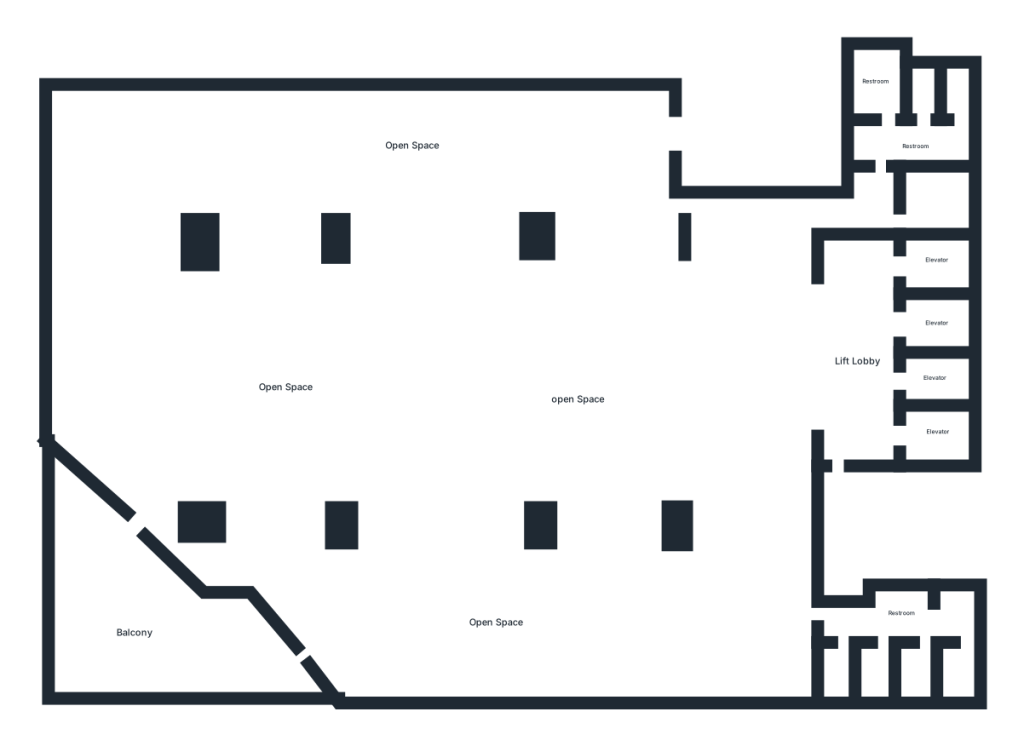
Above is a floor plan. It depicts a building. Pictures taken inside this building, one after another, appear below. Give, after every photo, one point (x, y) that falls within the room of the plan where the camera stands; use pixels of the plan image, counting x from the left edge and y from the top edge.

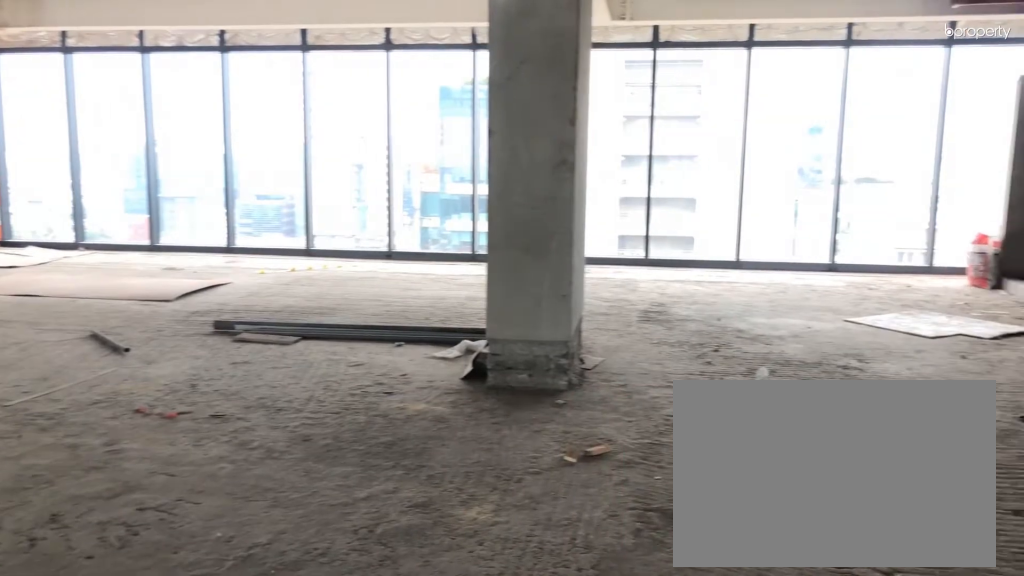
(367, 341)
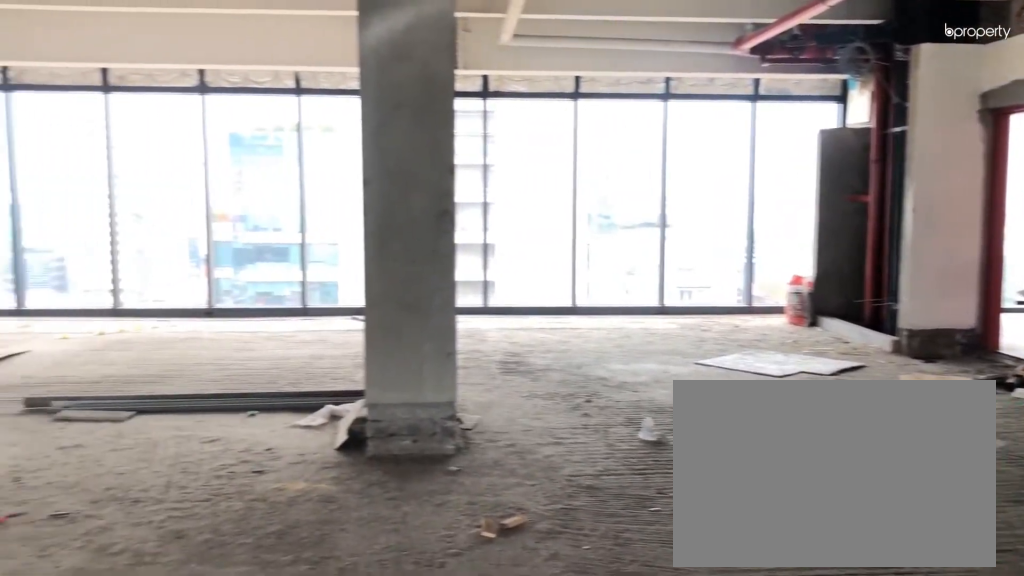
(507, 345)
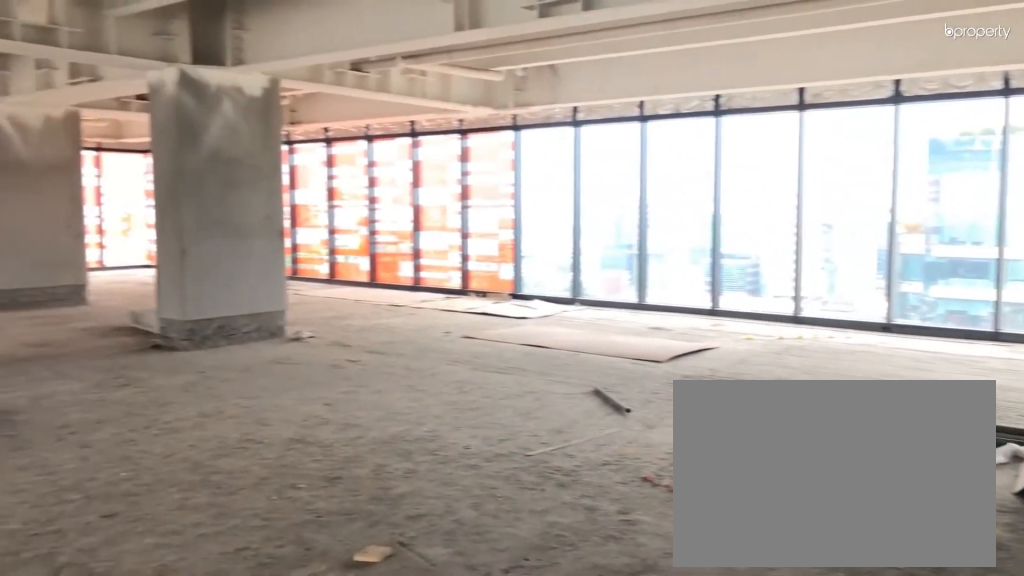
(507, 345)
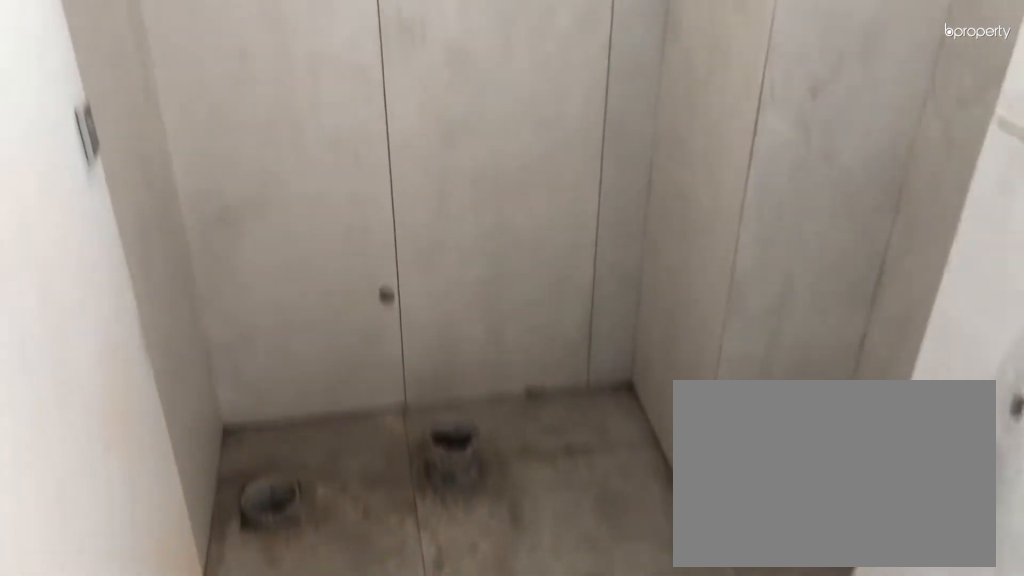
(831, 675)
